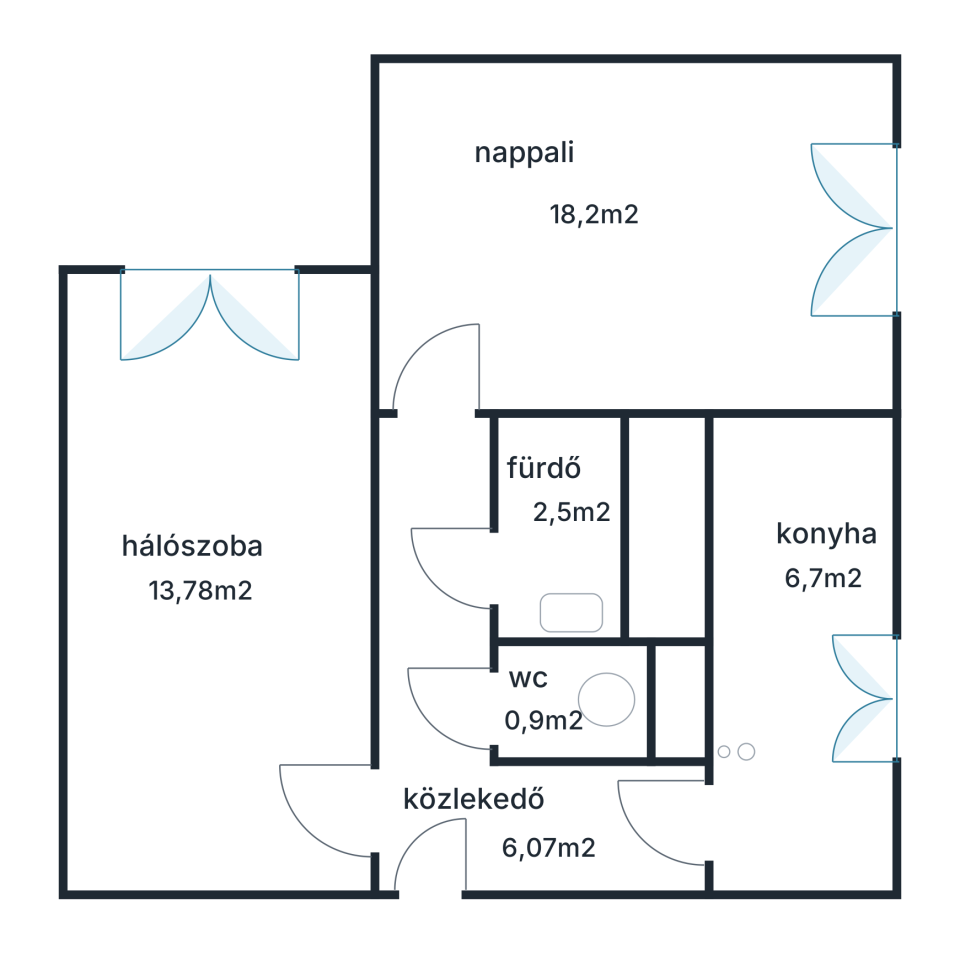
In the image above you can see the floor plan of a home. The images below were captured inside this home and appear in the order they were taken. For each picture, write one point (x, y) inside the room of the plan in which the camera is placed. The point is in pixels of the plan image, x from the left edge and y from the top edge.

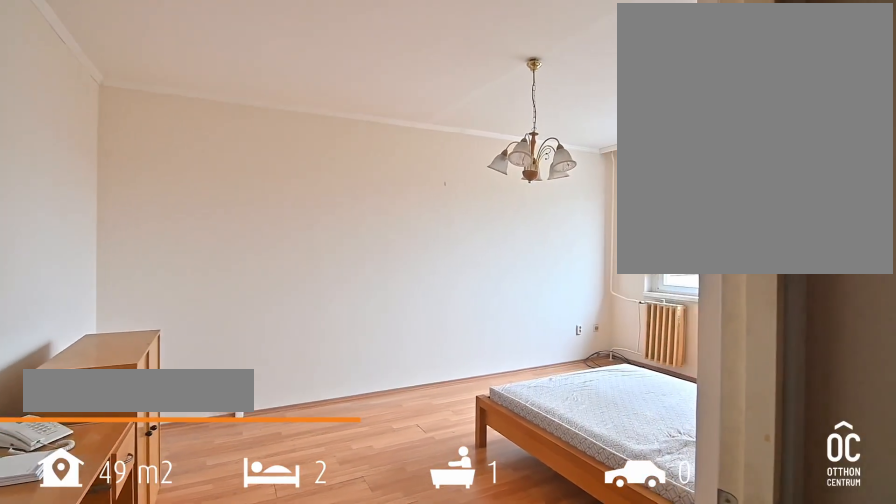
(640, 230)
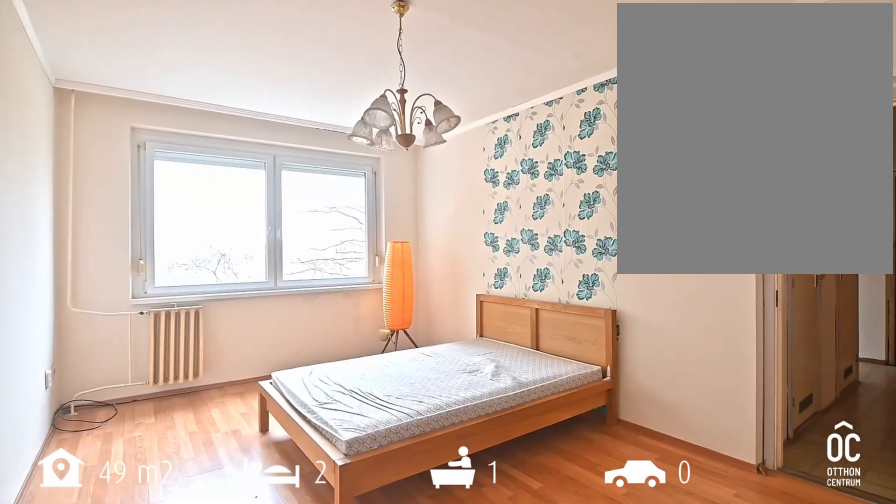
(639, 230)
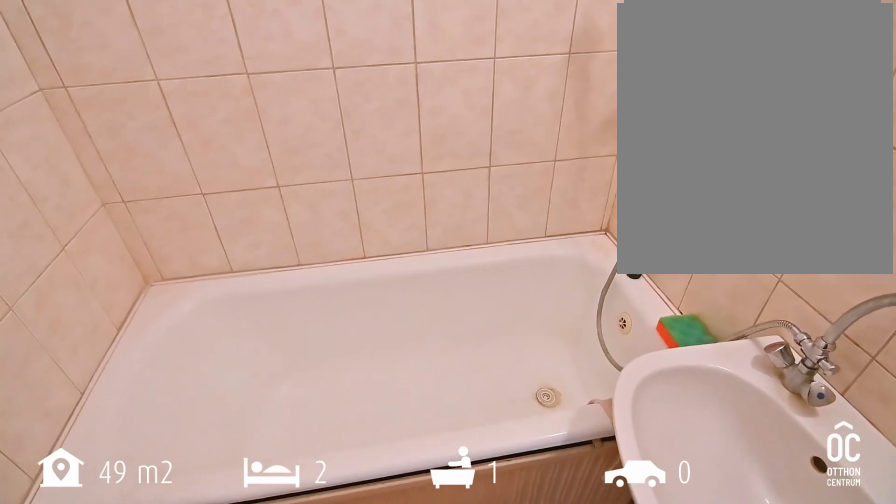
(588, 527)
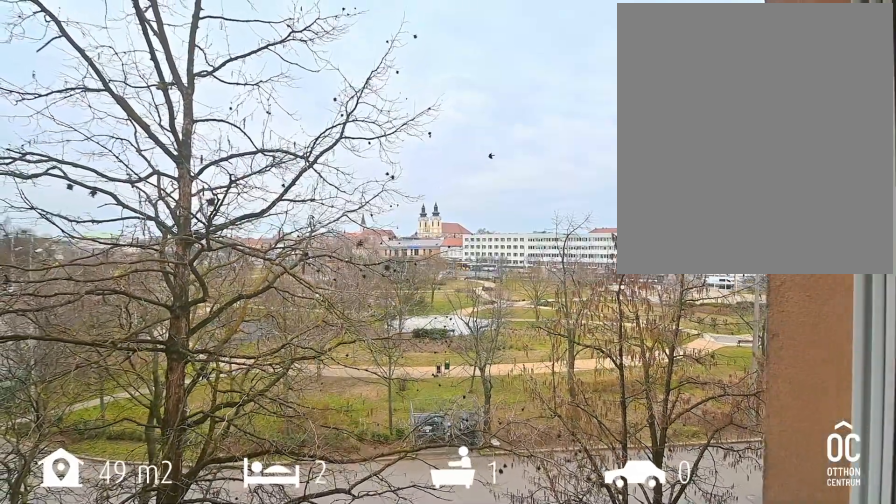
(798, 666)
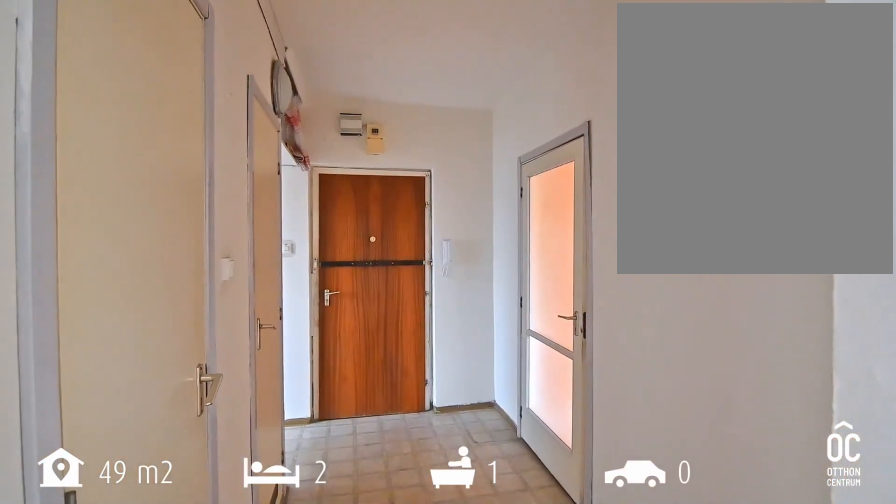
(446, 827)
